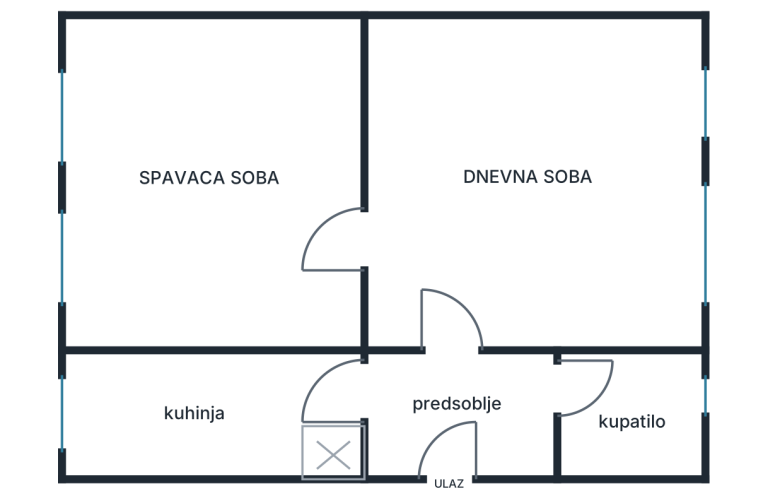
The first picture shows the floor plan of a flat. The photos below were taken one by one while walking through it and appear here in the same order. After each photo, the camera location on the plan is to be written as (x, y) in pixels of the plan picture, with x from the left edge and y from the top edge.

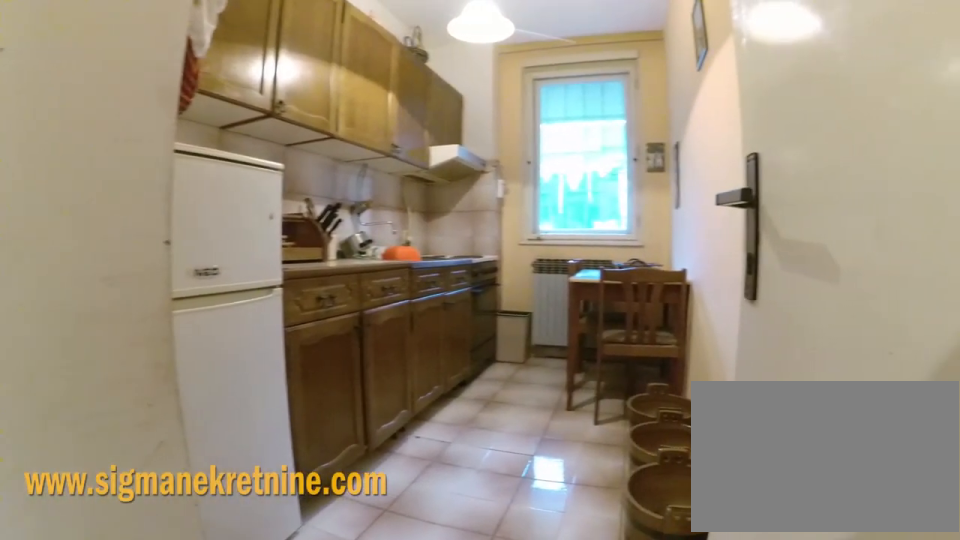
(412, 373)
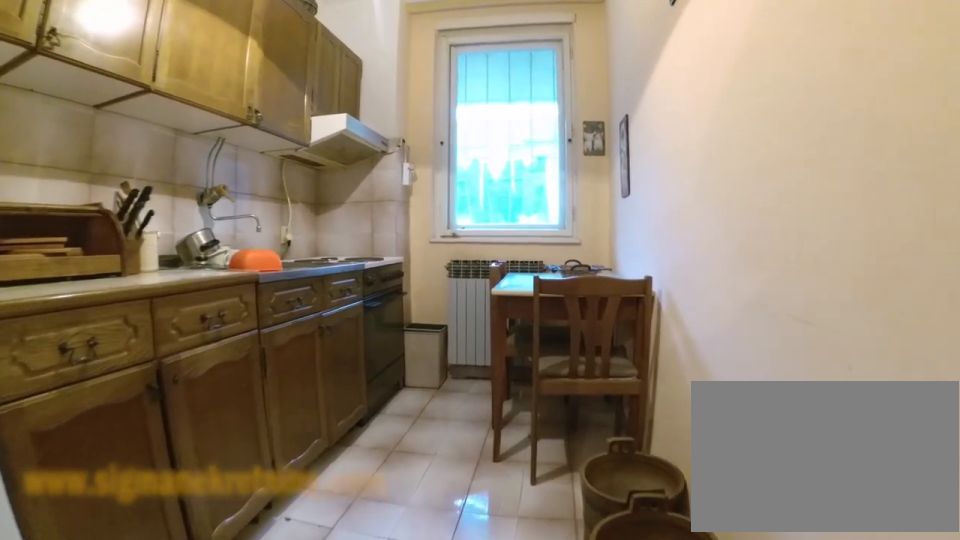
(339, 377)
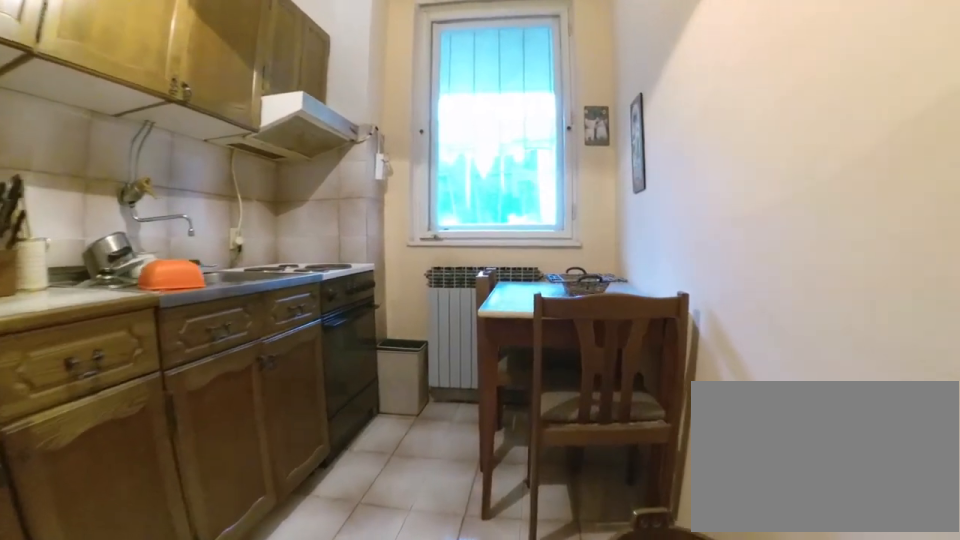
(302, 377)
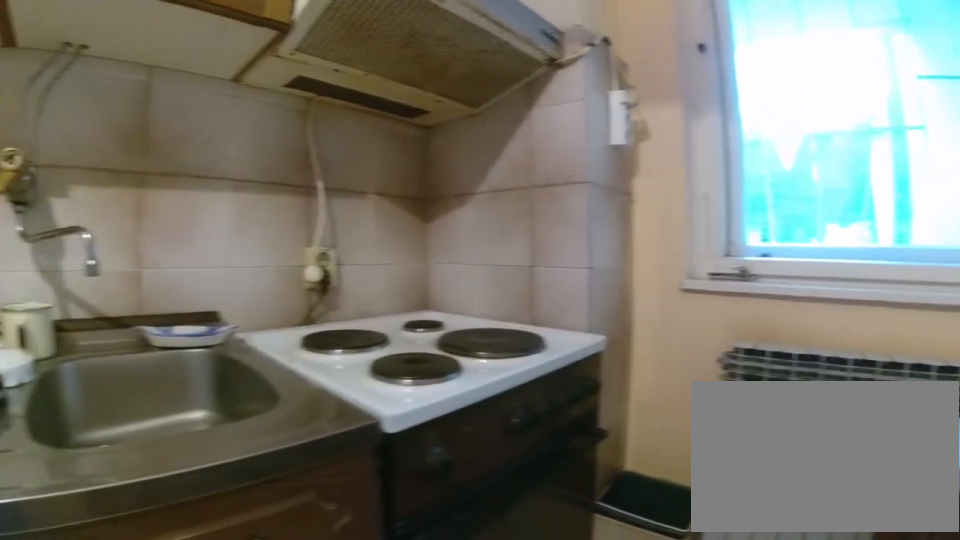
(171, 366)
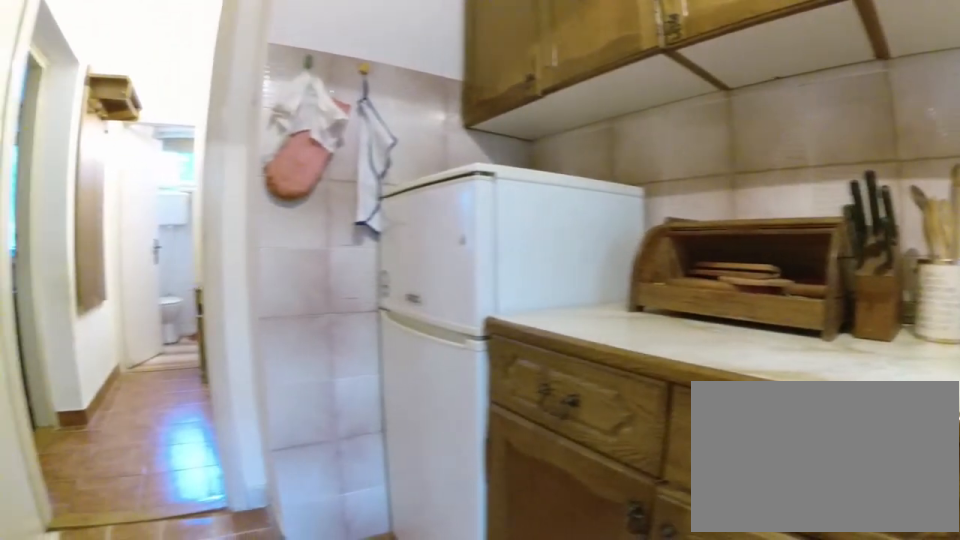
(135, 370)
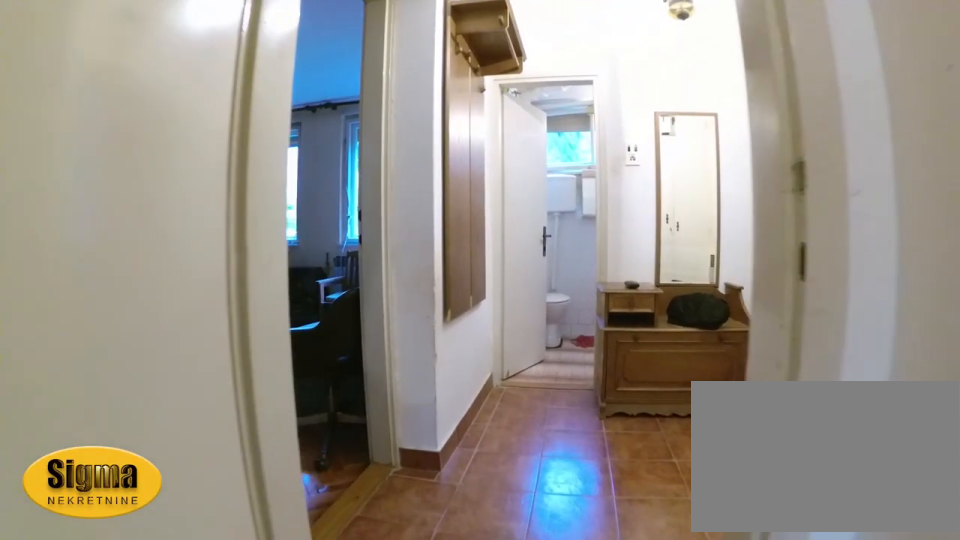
(306, 380)
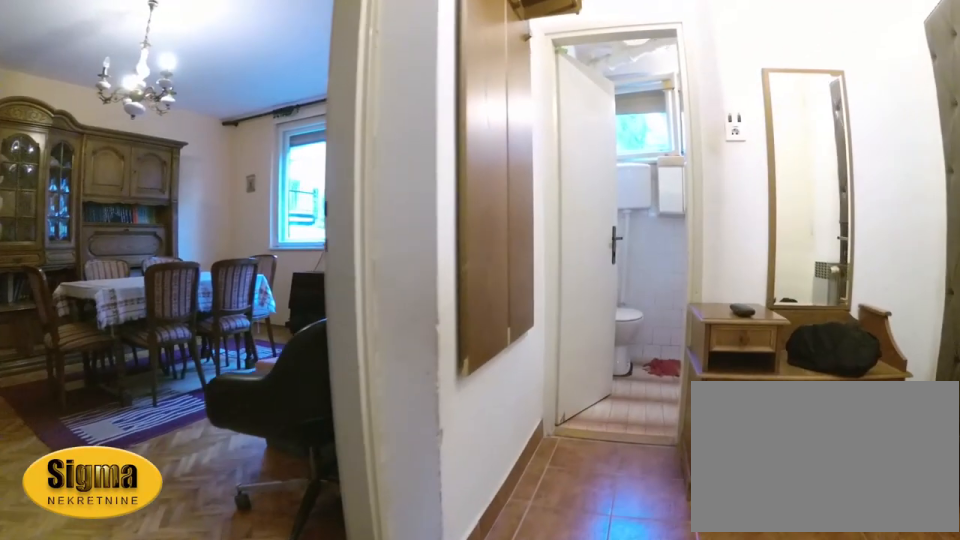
(378, 380)
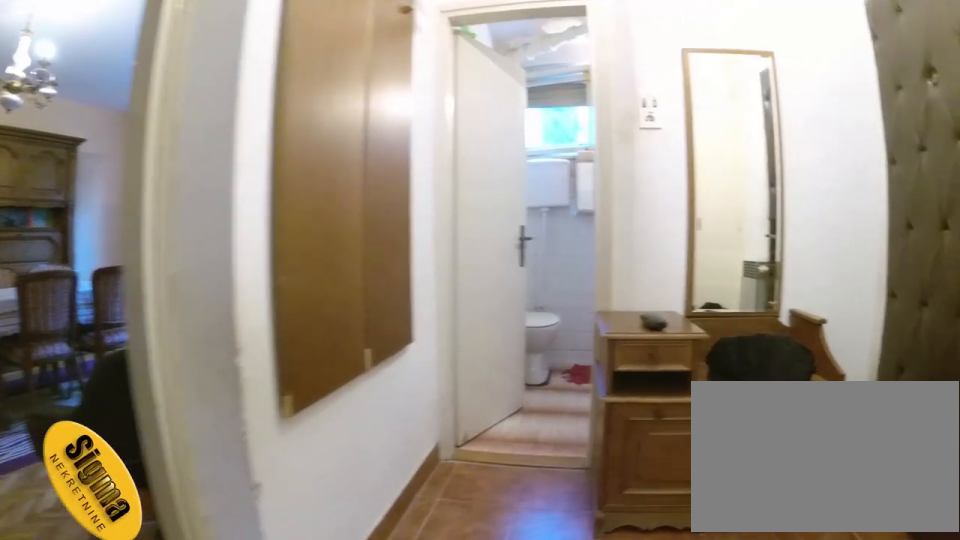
(426, 388)
